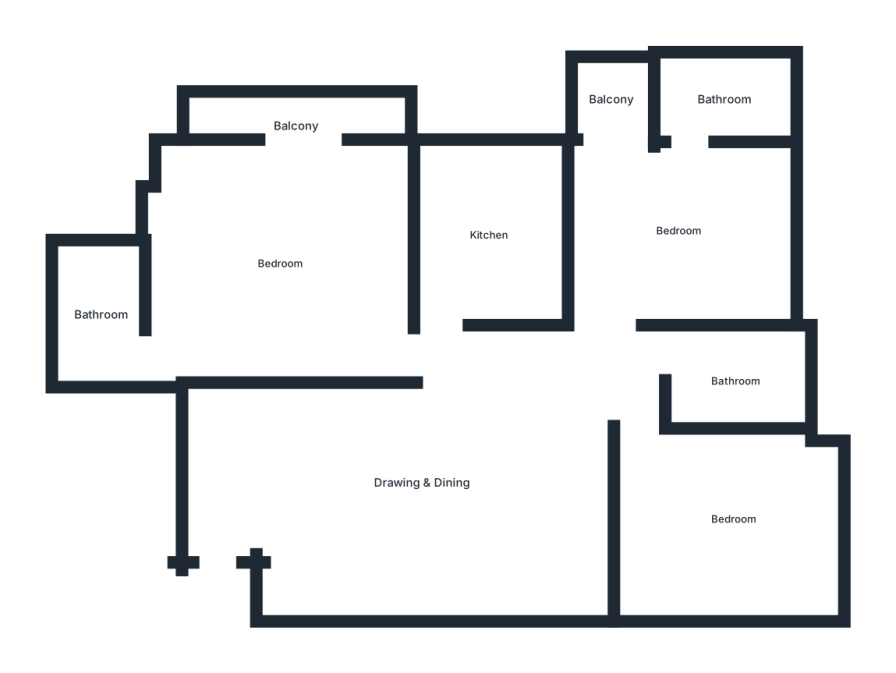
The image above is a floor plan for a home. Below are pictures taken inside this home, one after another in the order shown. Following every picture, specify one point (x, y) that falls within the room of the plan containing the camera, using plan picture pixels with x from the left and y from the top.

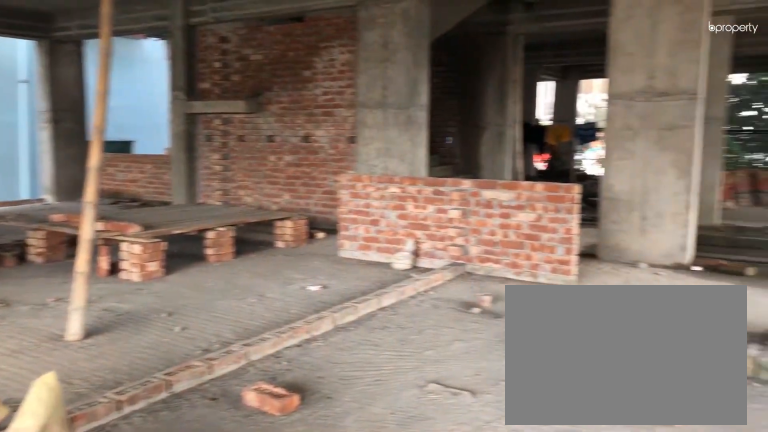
(422, 486)
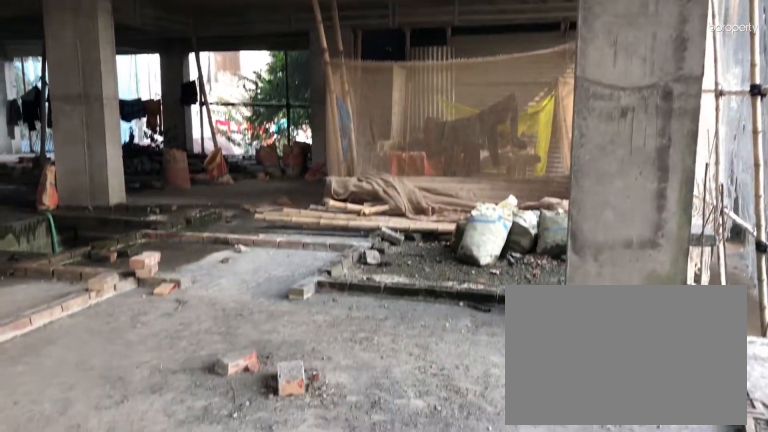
(278, 262)
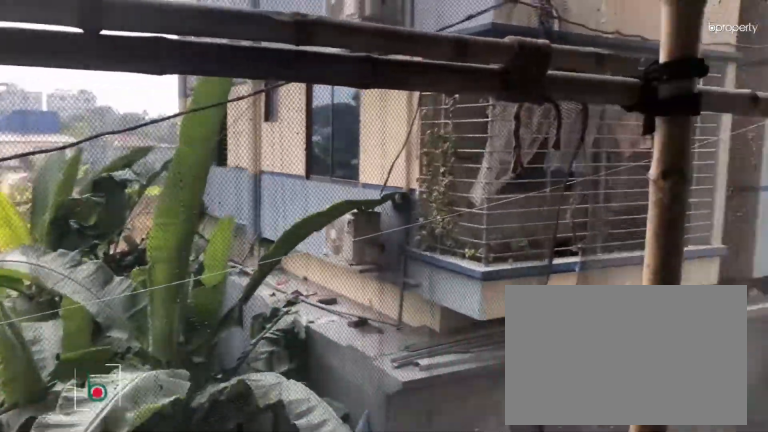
(296, 126)
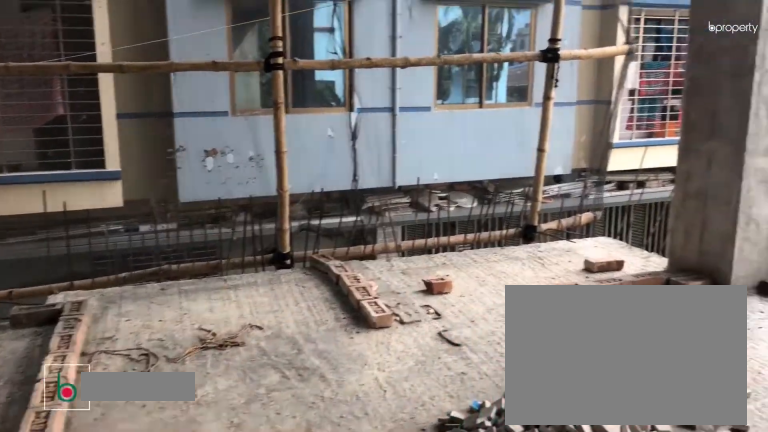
(678, 232)
